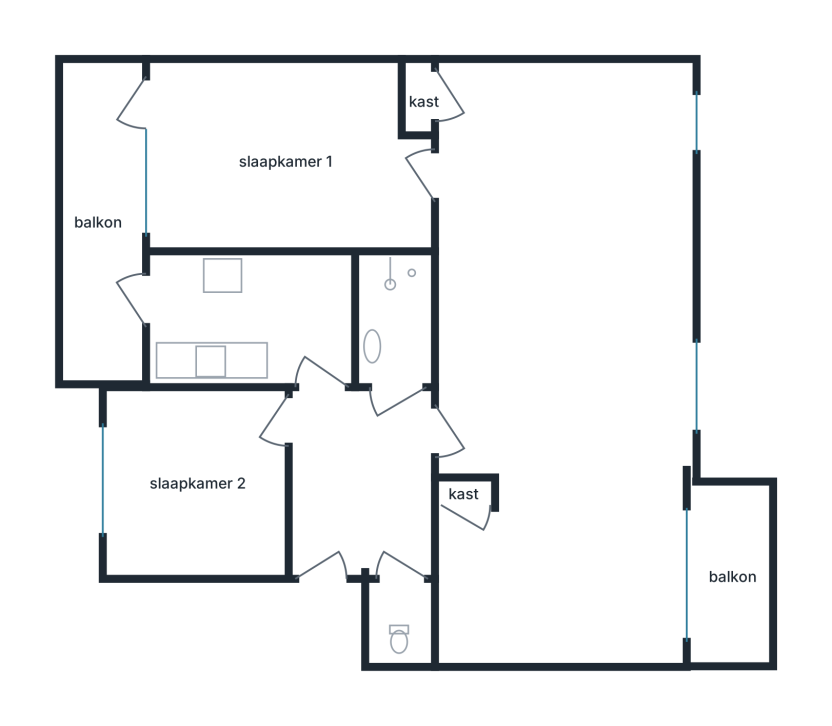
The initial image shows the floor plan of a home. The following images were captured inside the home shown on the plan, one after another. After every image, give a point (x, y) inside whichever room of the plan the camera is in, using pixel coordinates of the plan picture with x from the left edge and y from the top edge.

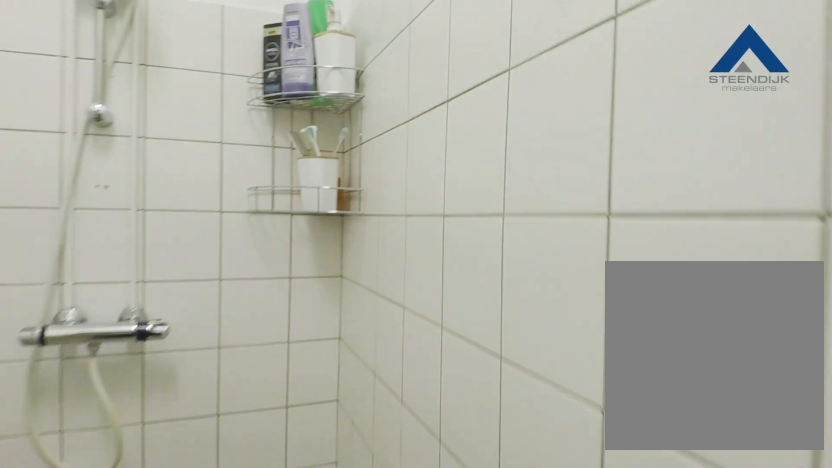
(395, 319)
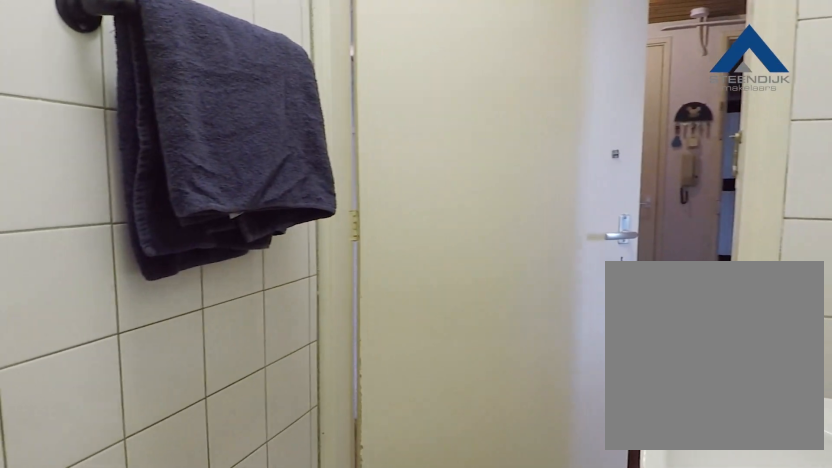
(395, 319)
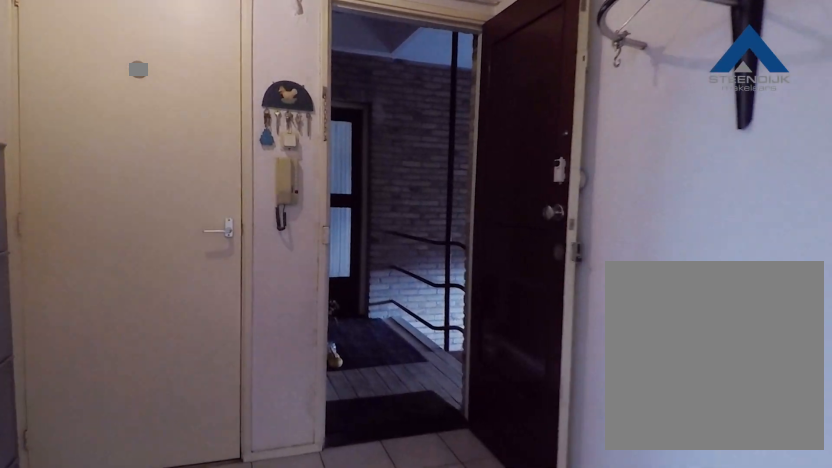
(362, 481)
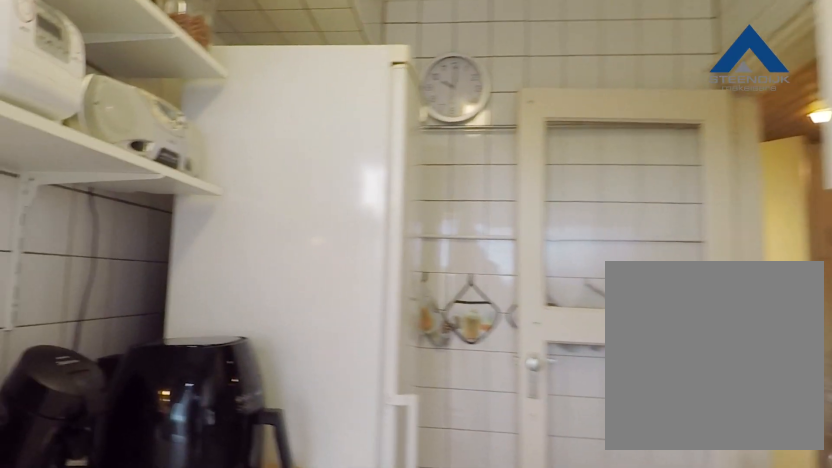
(256, 317)
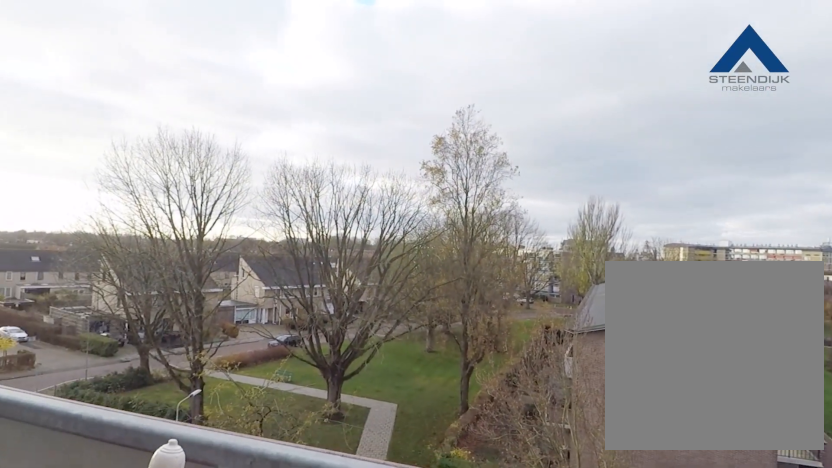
(729, 574)
